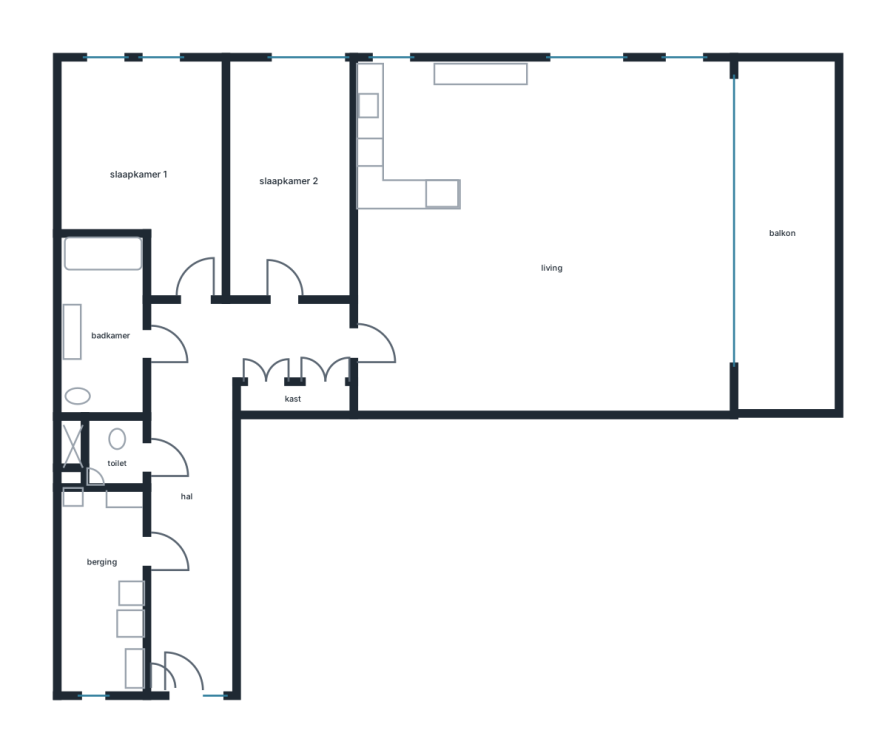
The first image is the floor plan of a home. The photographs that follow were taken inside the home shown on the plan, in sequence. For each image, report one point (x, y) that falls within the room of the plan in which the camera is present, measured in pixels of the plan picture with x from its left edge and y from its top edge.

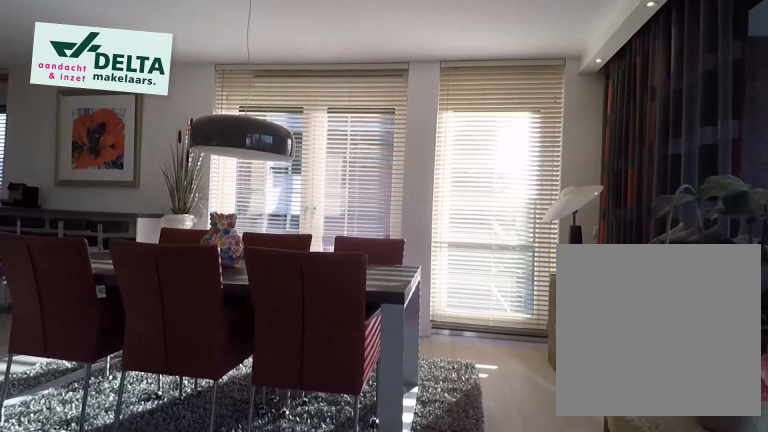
(544, 235)
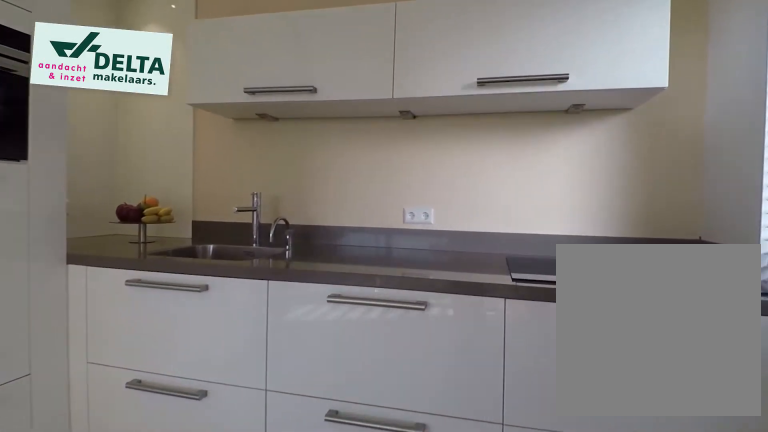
(544, 235)
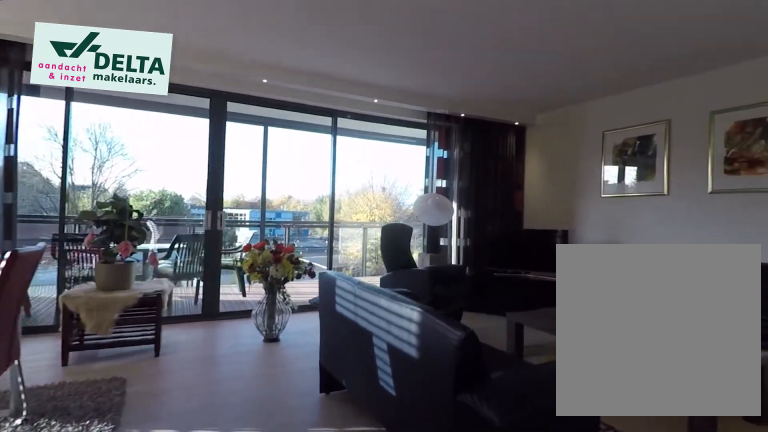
(544, 235)
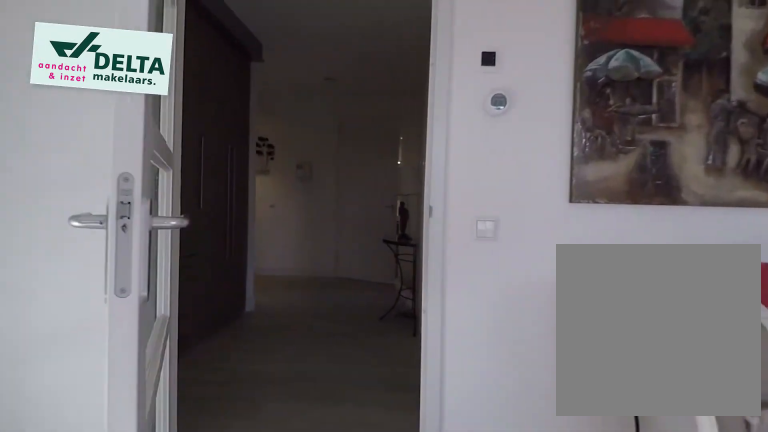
(544, 235)
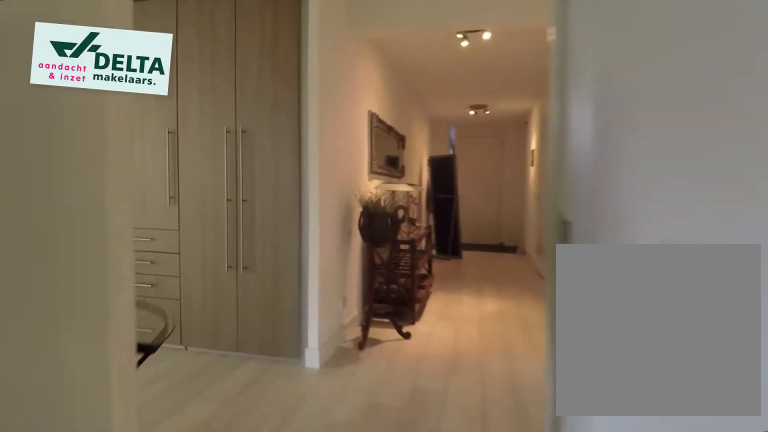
(140, 179)
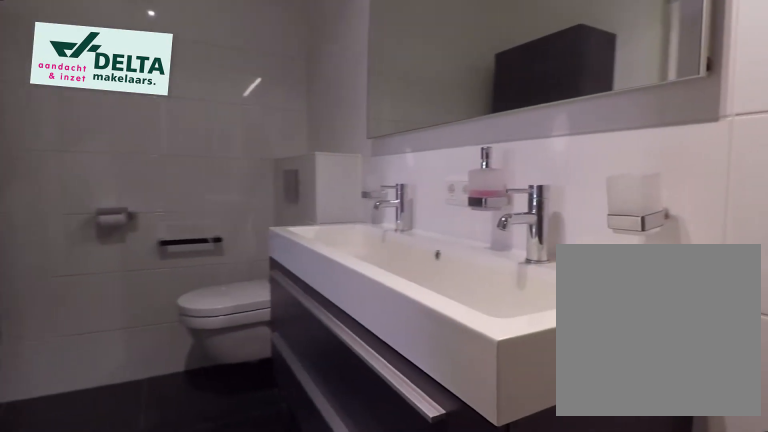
(100, 325)
